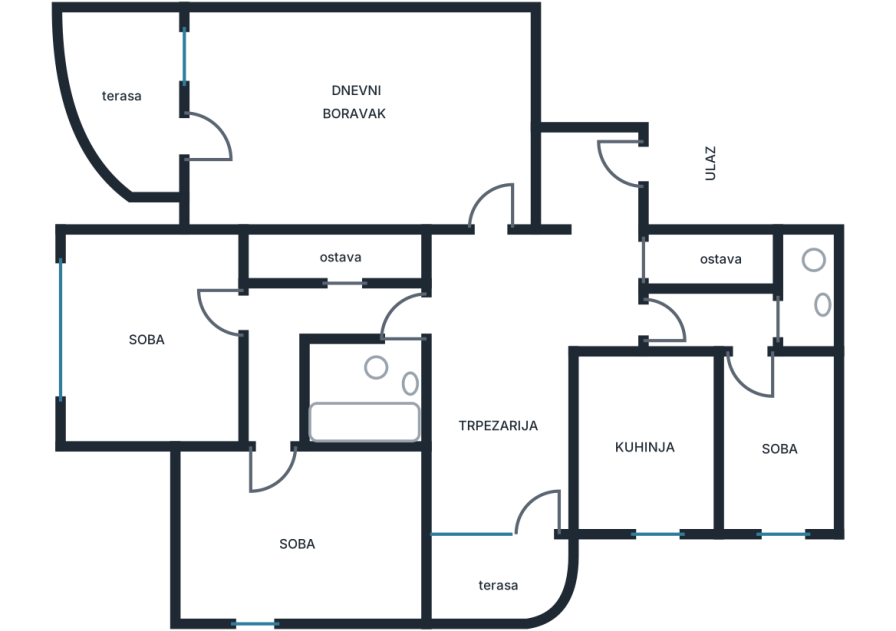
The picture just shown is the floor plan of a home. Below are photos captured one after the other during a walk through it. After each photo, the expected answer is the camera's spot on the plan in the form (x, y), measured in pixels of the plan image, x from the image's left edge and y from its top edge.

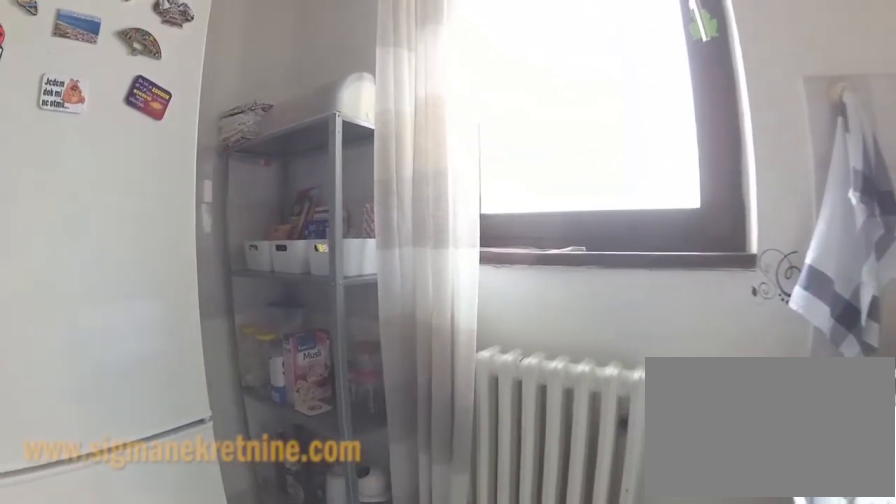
(649, 466)
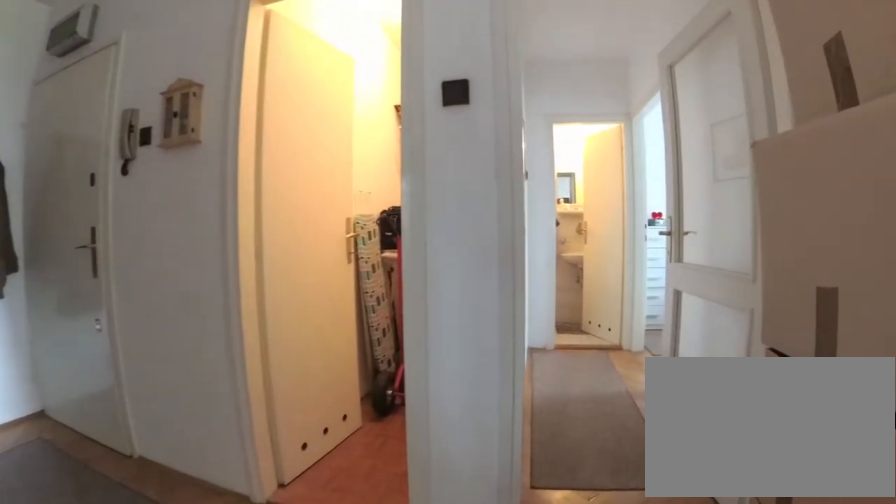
(533, 323)
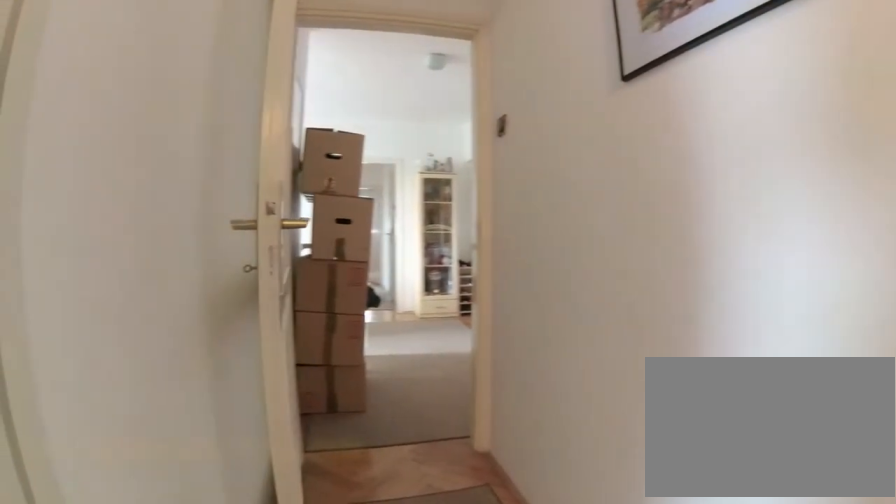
(771, 354)
